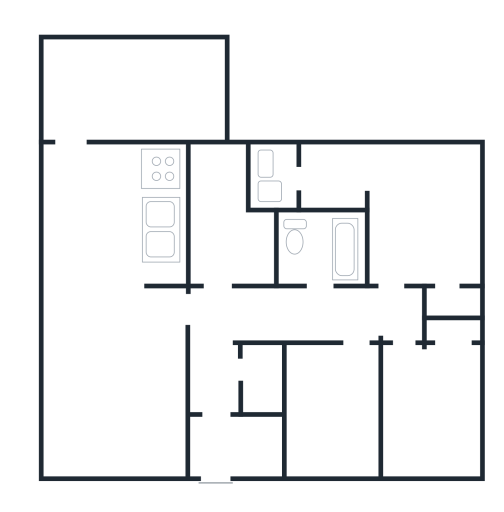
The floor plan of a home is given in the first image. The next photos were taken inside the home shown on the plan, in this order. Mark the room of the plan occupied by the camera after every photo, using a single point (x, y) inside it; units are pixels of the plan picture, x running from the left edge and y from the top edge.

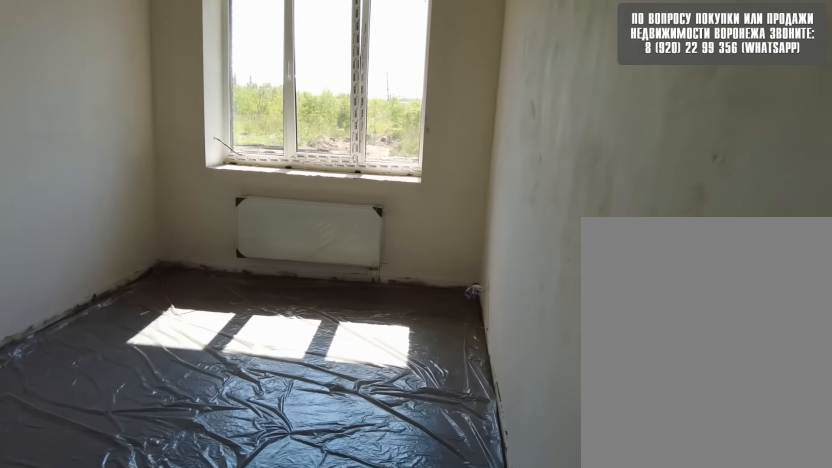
(417, 405)
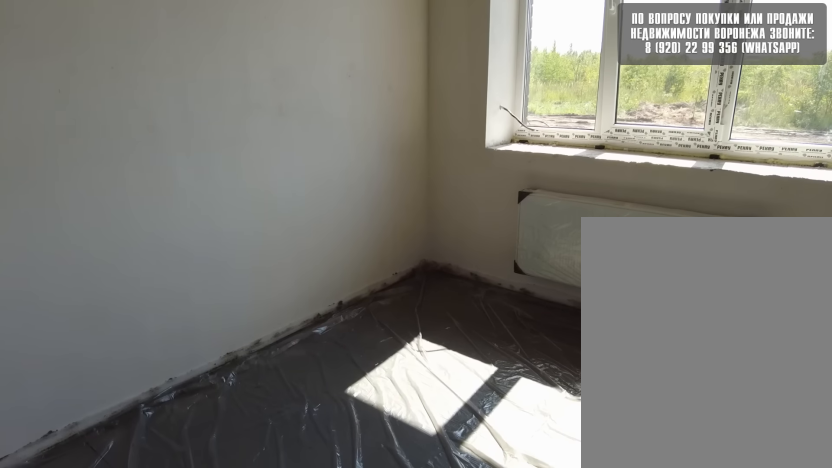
(417, 405)
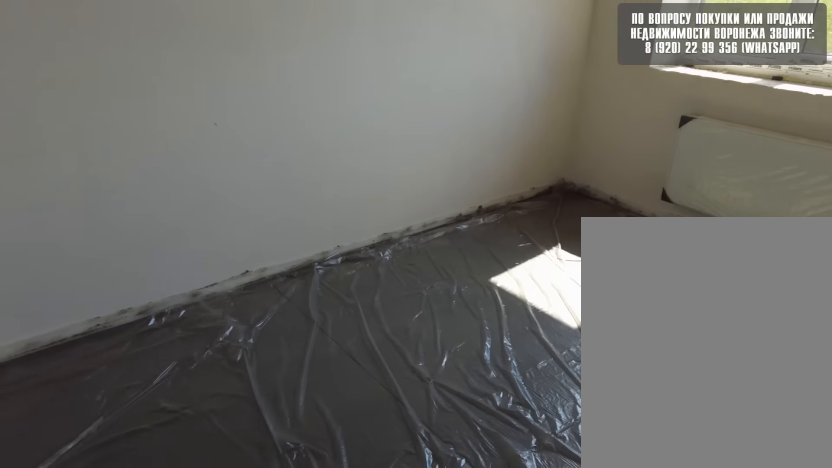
(417, 385)
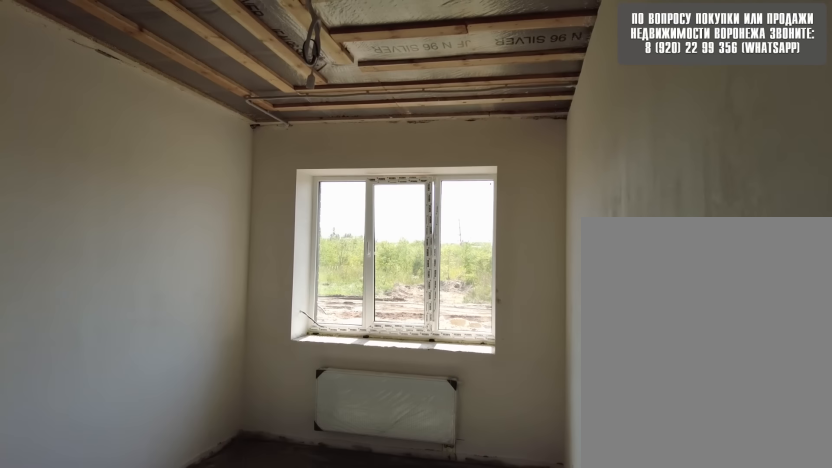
(418, 405)
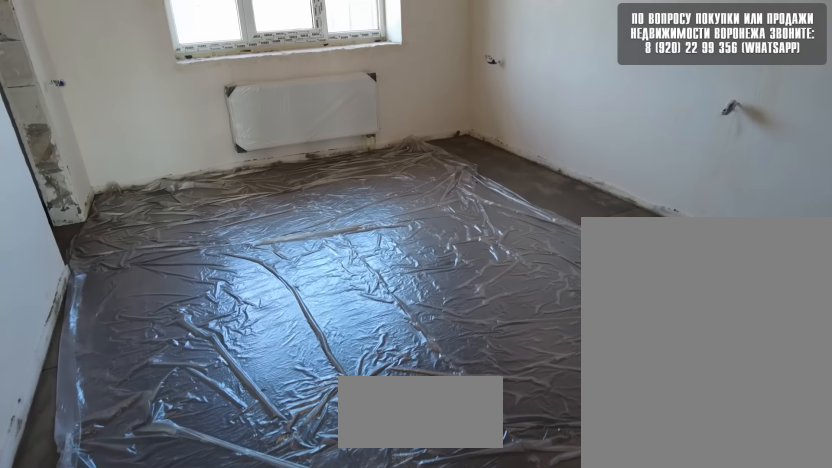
(415, 276)
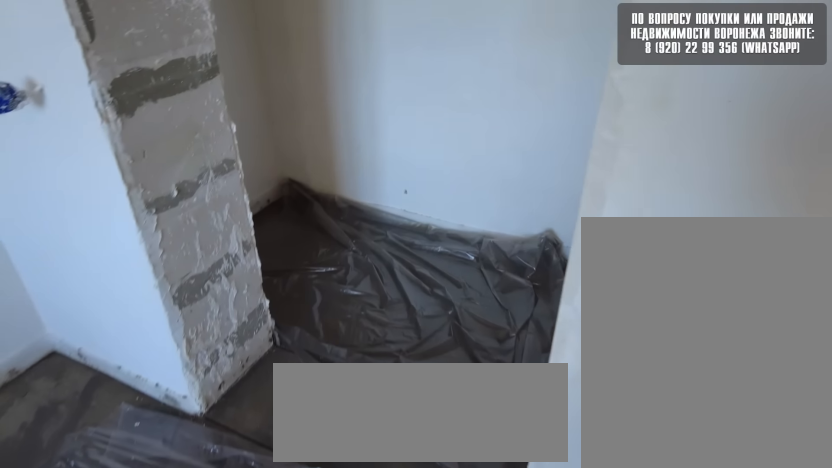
(415, 277)
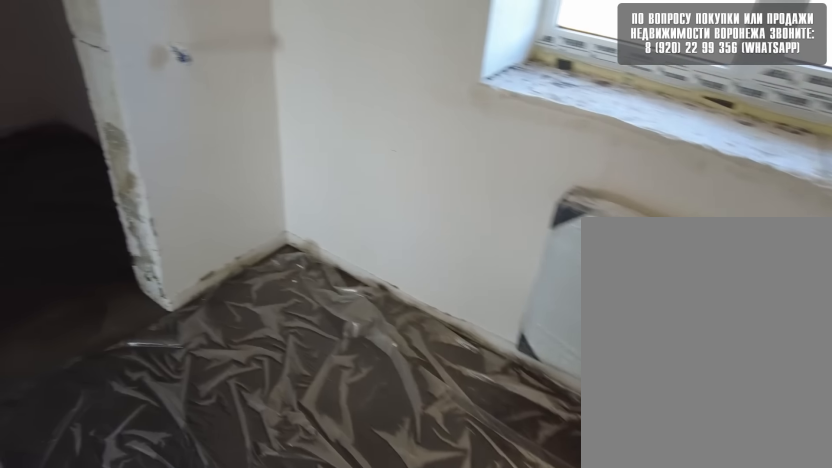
(411, 268)
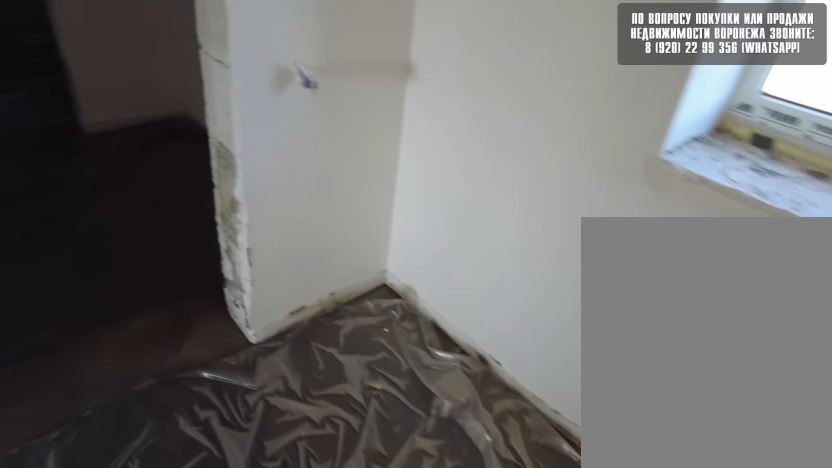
(405, 247)
